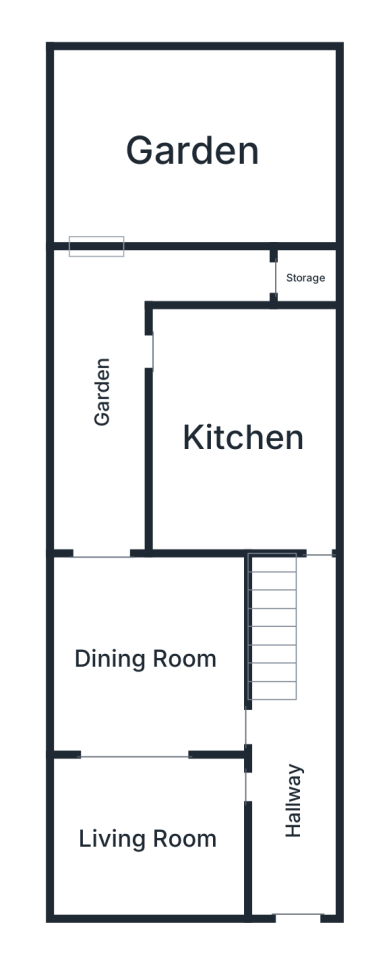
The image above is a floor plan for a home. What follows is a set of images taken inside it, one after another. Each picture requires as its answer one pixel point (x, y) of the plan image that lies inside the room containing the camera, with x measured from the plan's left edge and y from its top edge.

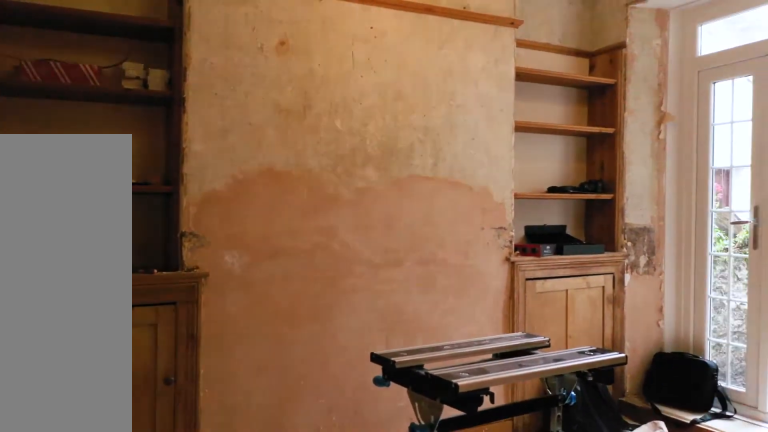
(157, 648)
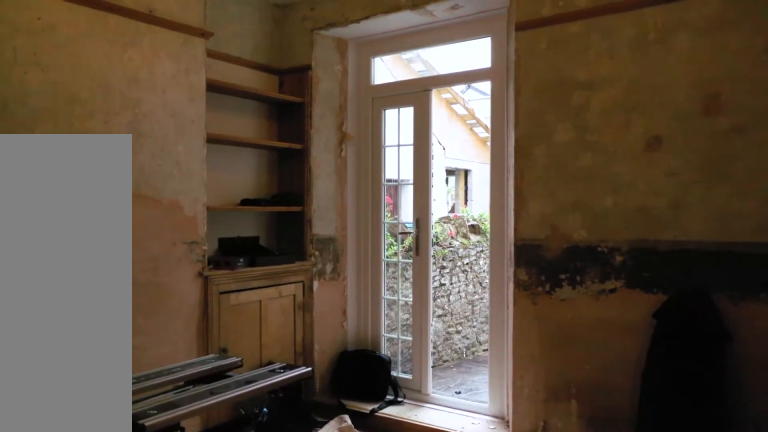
(157, 648)
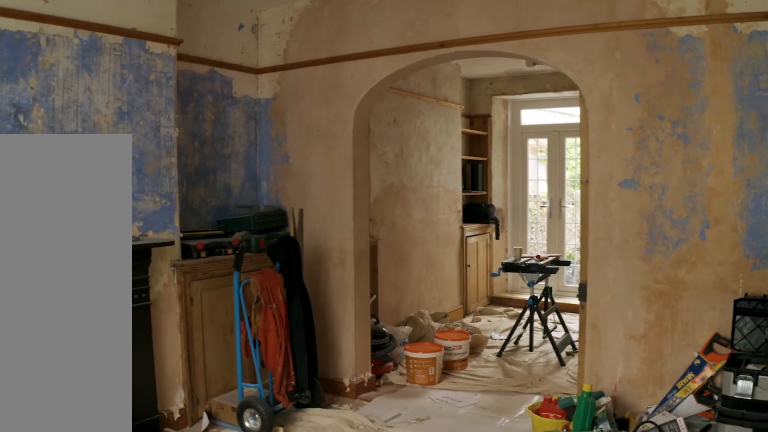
(152, 835)
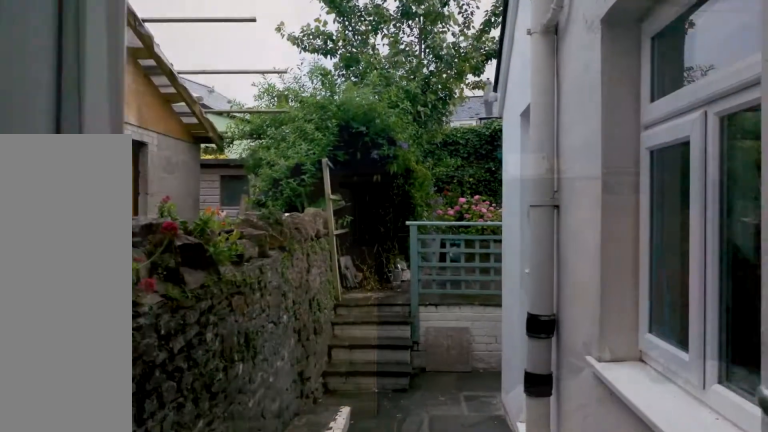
(127, 374)
